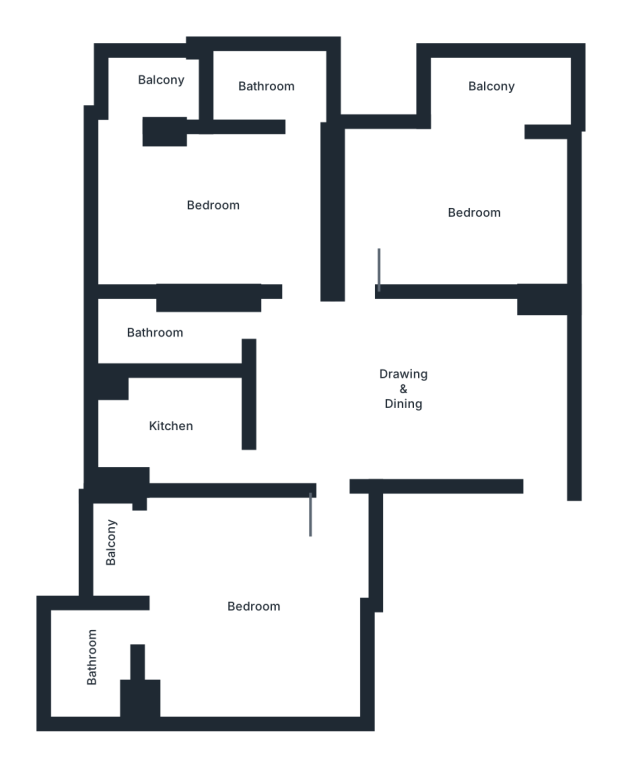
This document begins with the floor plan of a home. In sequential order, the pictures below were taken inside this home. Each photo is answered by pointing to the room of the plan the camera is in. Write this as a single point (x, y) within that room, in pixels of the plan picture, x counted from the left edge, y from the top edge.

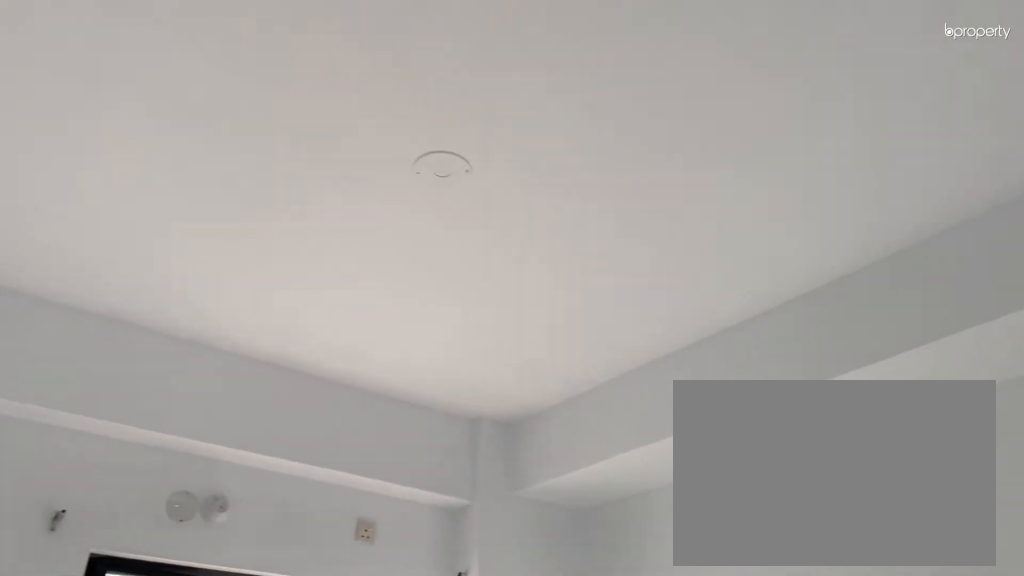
(478, 210)
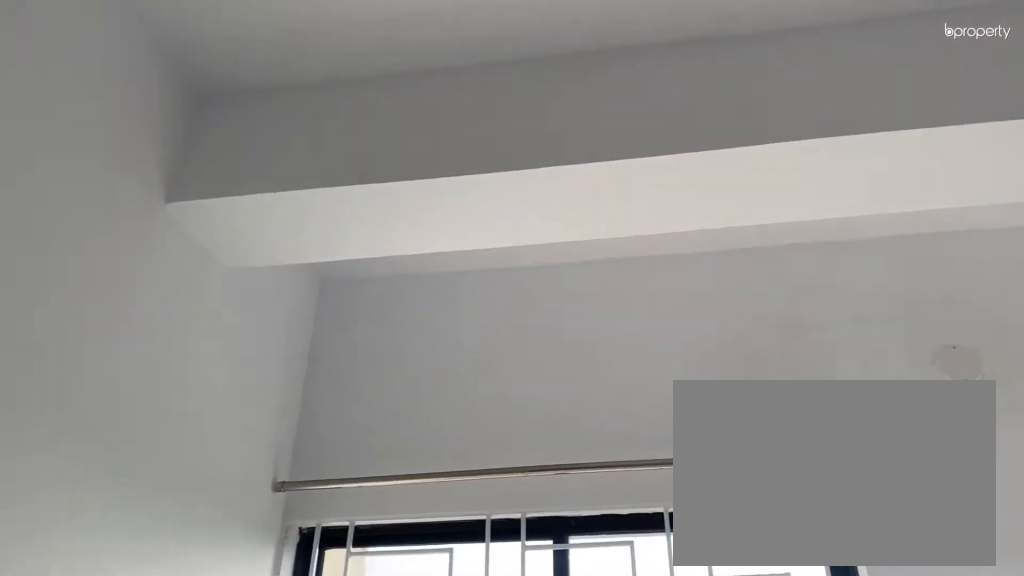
(219, 201)
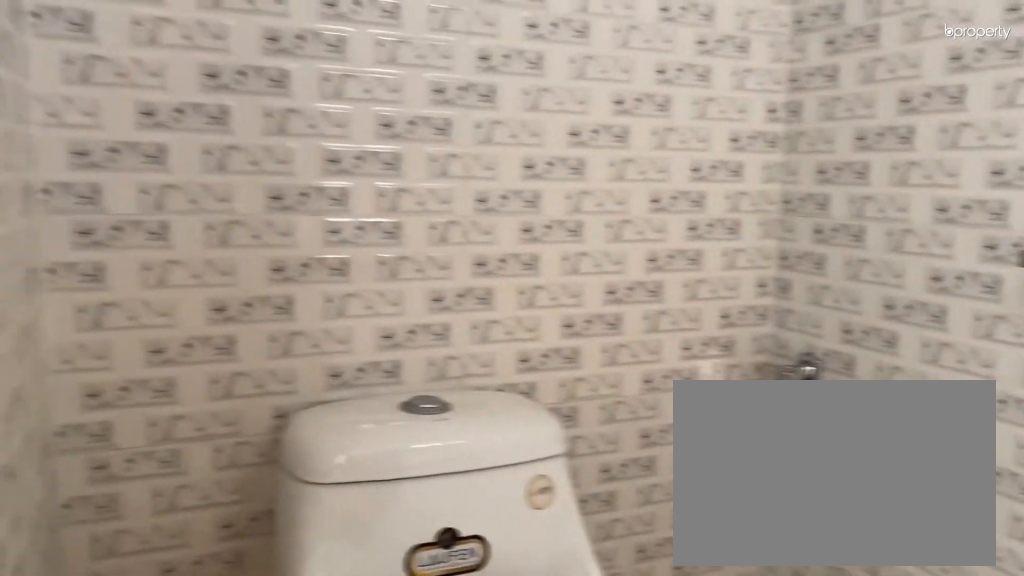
(266, 81)
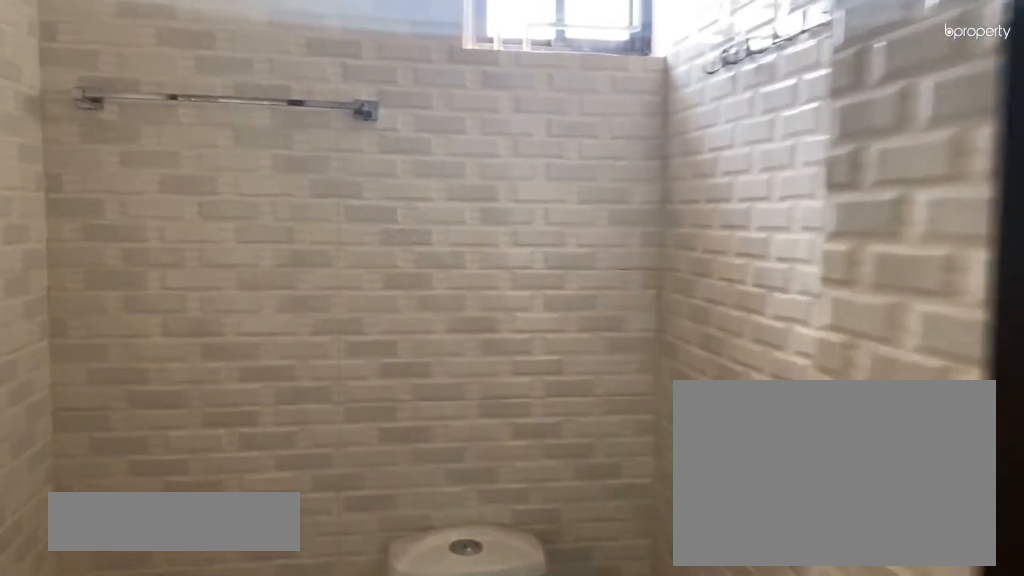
(170, 332)
